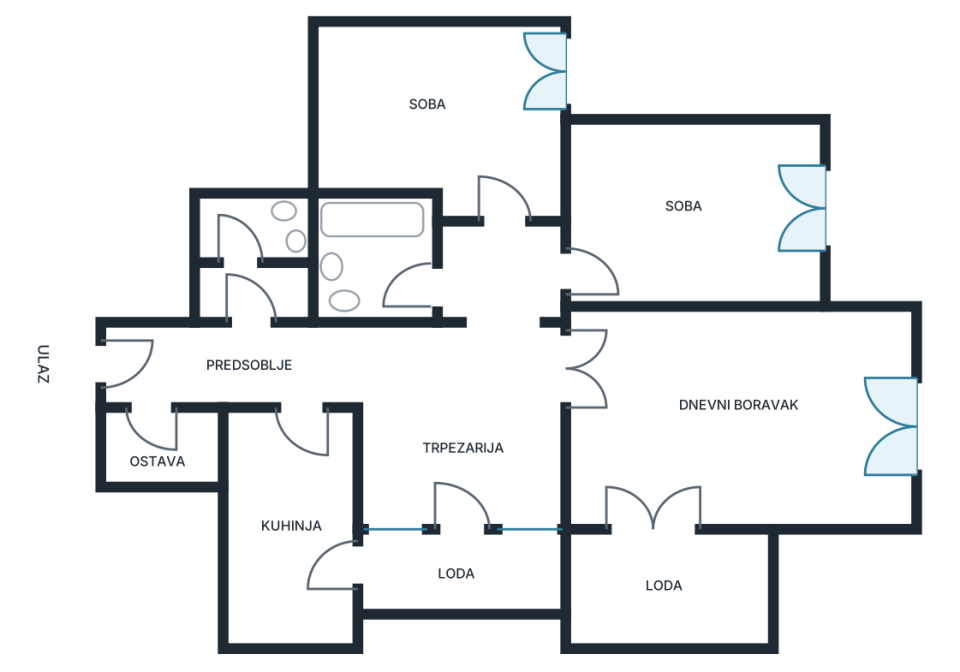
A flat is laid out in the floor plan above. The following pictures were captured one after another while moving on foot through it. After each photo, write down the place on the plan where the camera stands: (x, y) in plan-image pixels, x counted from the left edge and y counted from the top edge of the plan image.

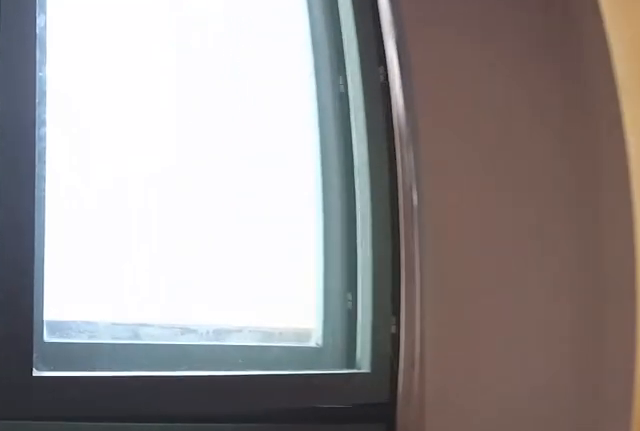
(798, 420)
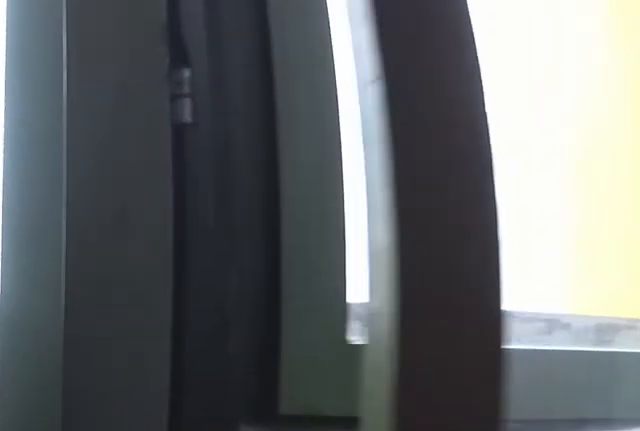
(831, 431)
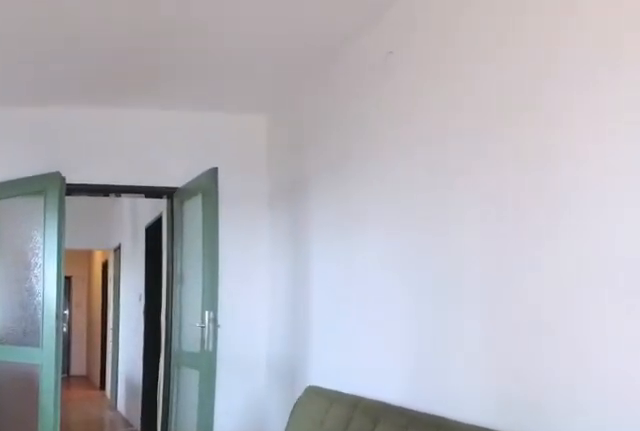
(806, 426)
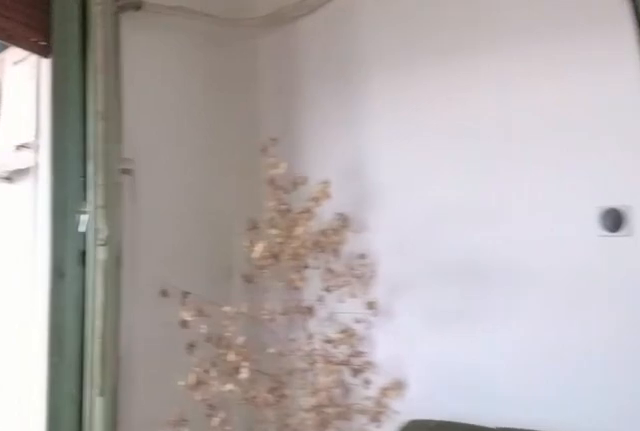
(684, 444)
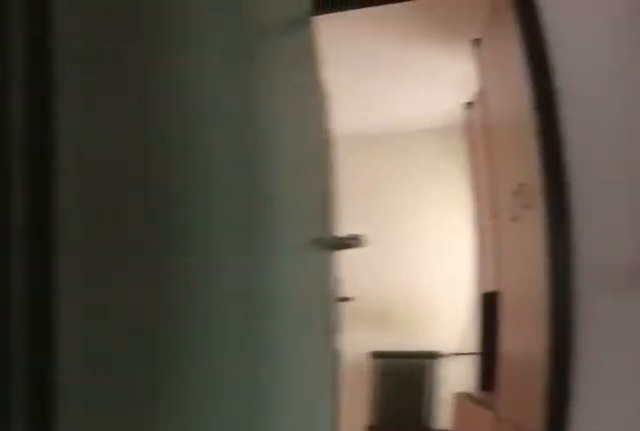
(516, 384)
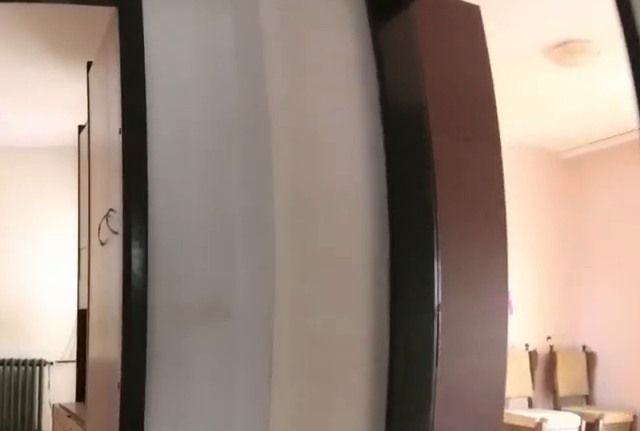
(503, 360)
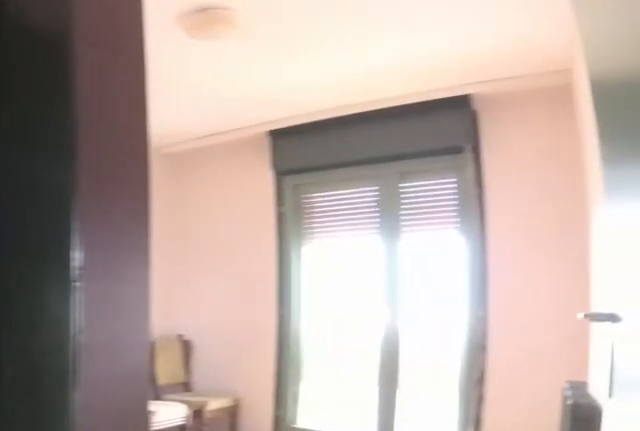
(505, 293)
